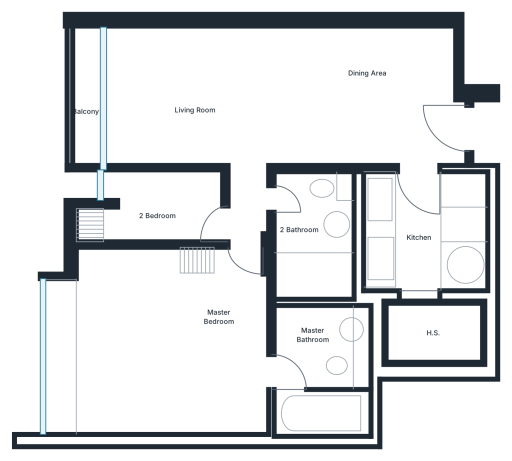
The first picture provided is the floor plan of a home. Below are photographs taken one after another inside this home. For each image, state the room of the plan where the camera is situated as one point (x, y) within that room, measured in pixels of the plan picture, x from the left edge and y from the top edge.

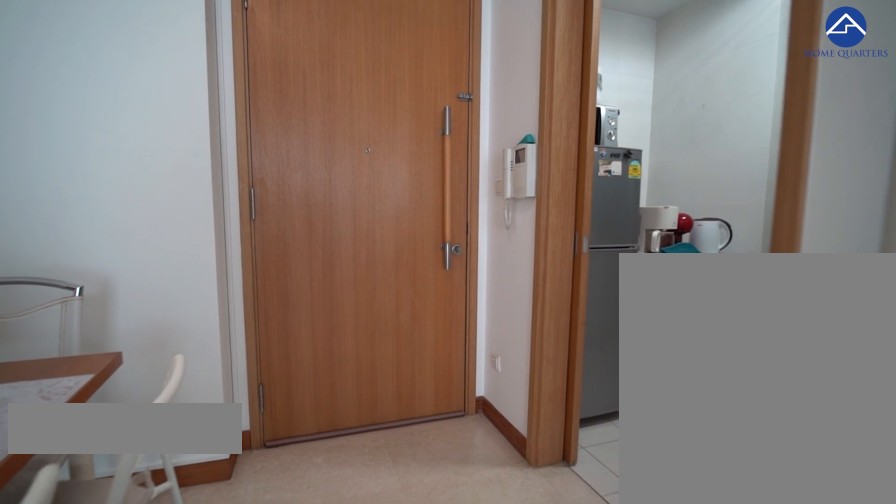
(430, 135)
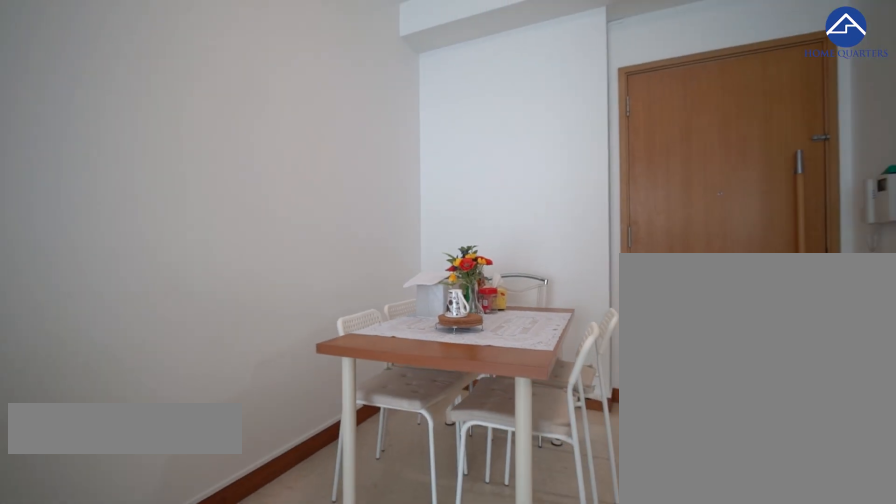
(362, 95)
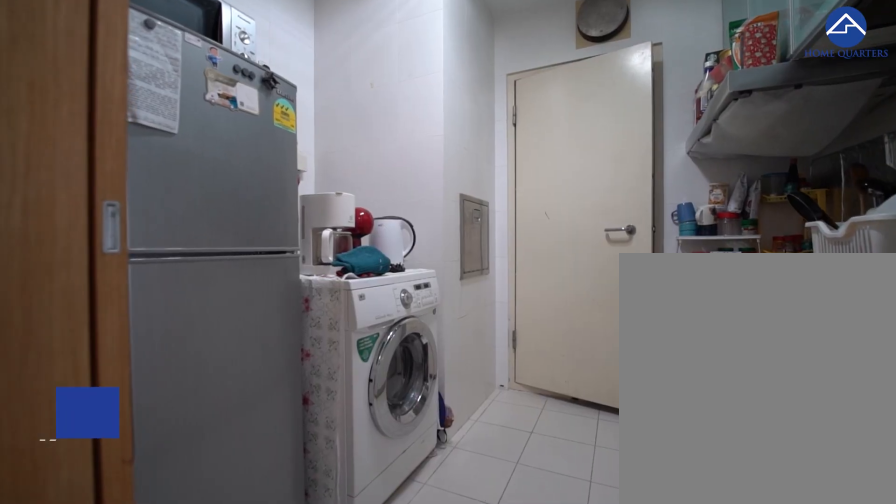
(426, 231)
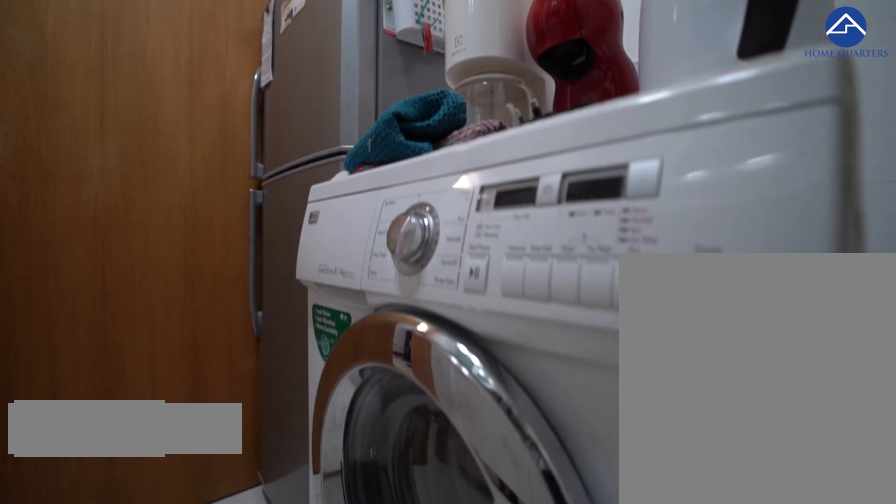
(426, 231)
